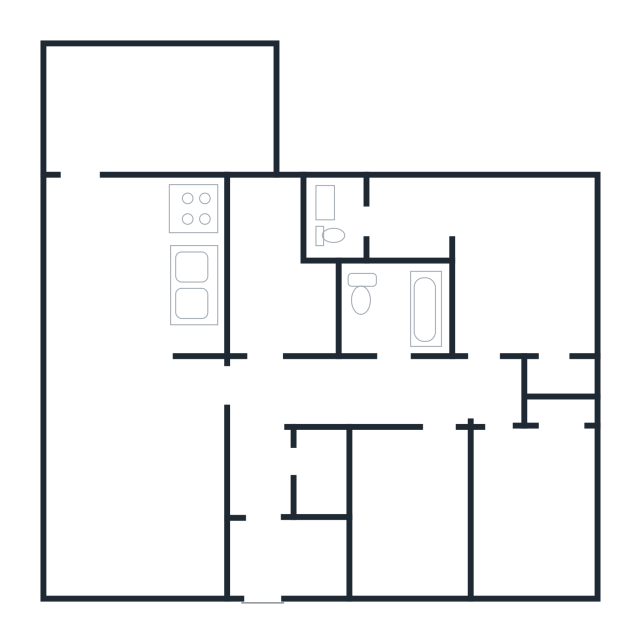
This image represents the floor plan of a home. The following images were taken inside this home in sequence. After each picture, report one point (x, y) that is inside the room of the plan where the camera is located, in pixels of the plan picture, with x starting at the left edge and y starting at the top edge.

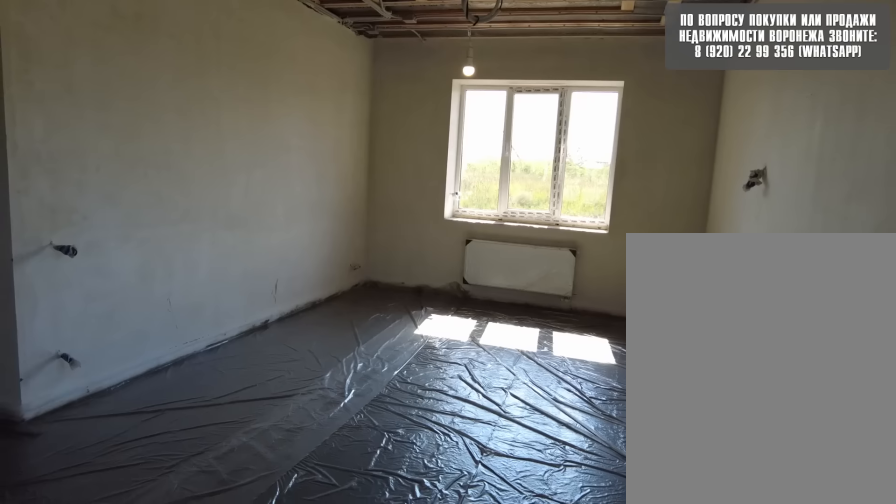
(107, 291)
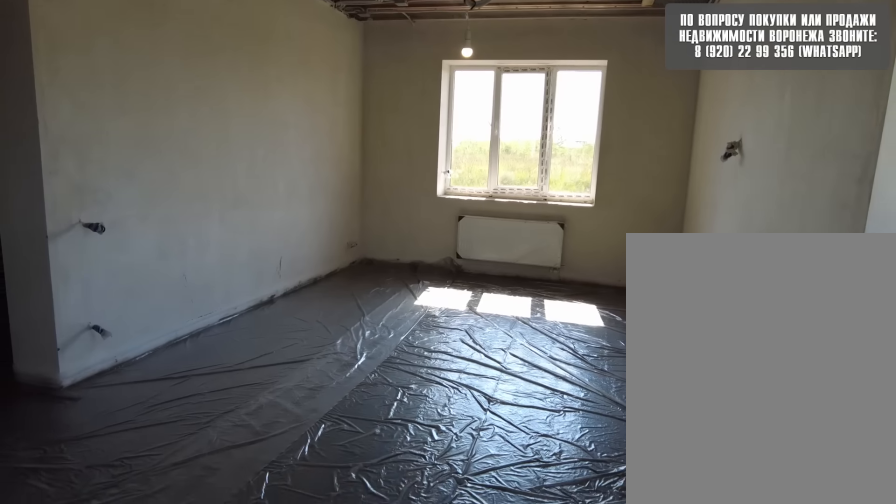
(109, 273)
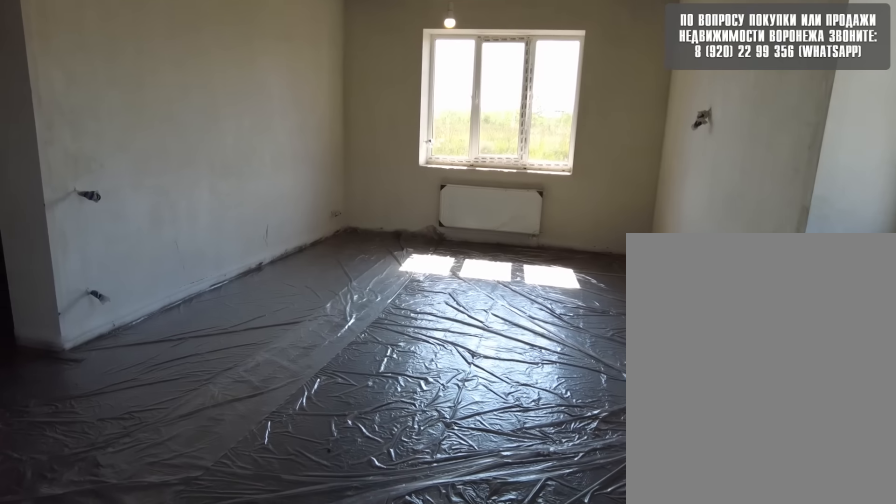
(109, 255)
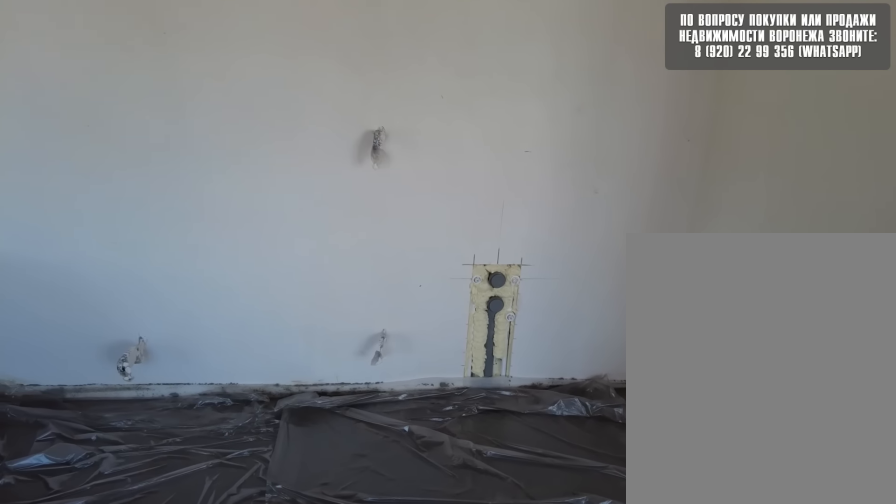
(110, 231)
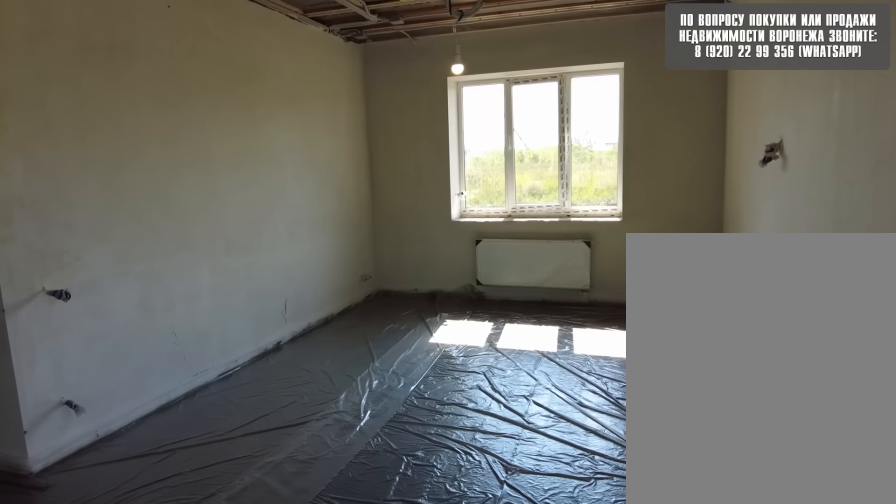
(110, 231)
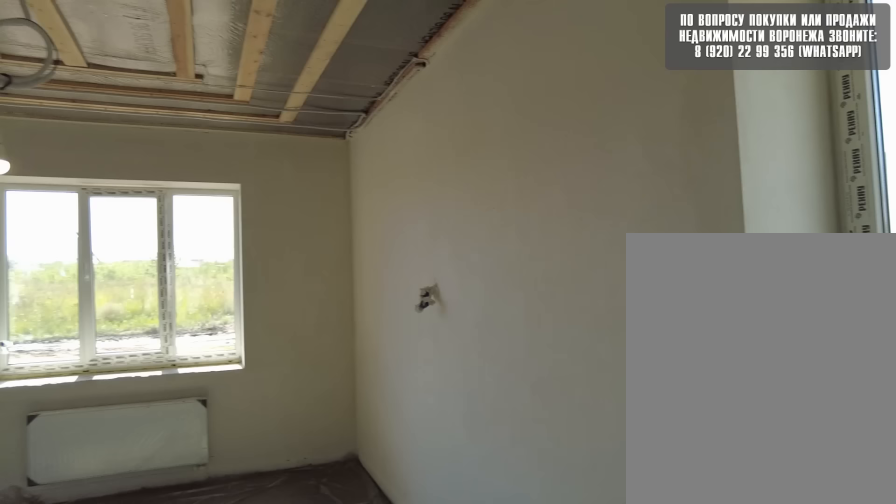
(109, 231)
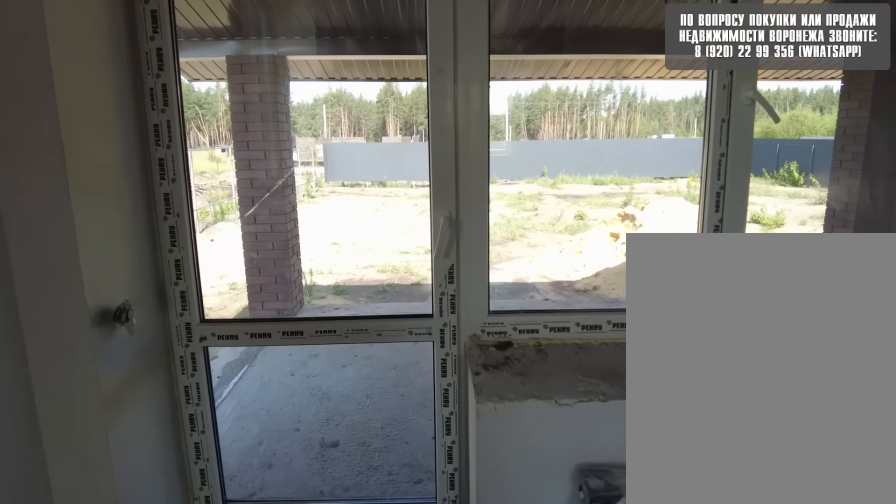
(112, 223)
